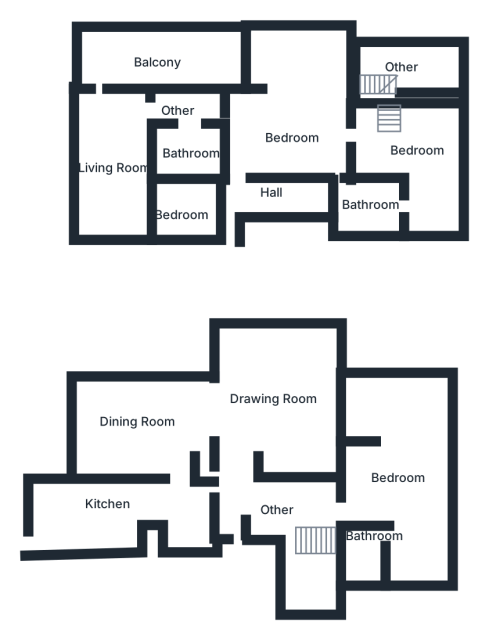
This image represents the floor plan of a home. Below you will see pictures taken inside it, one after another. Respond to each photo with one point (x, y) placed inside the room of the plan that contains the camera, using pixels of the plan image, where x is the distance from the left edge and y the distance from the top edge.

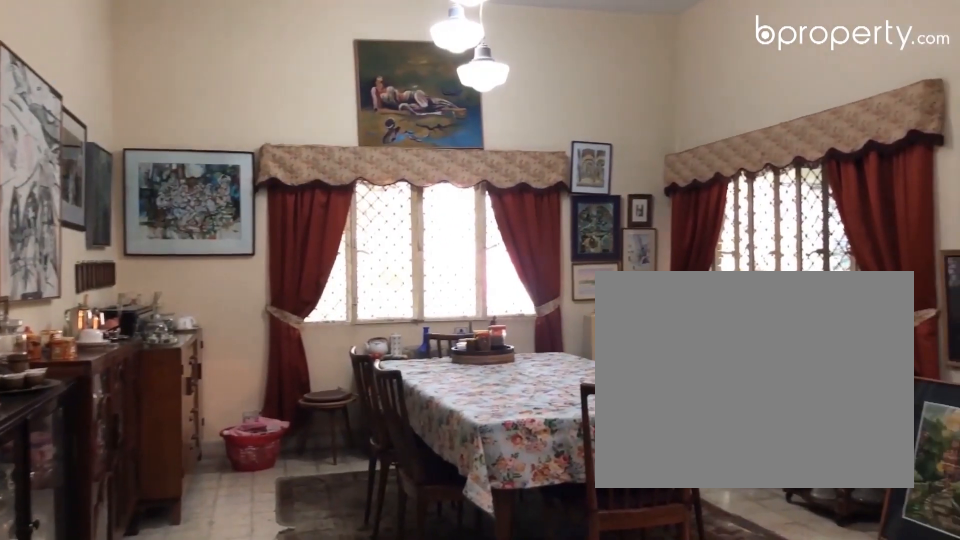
(140, 421)
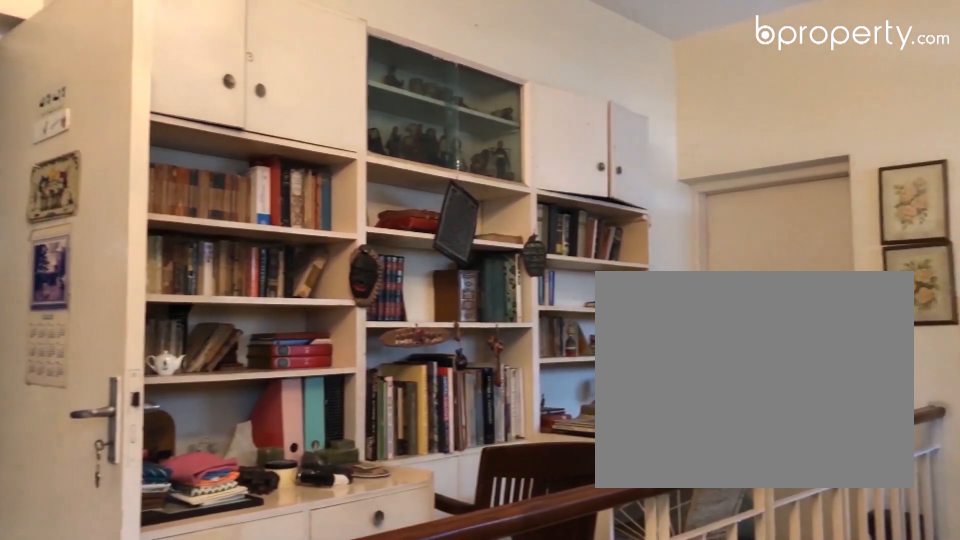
(264, 192)
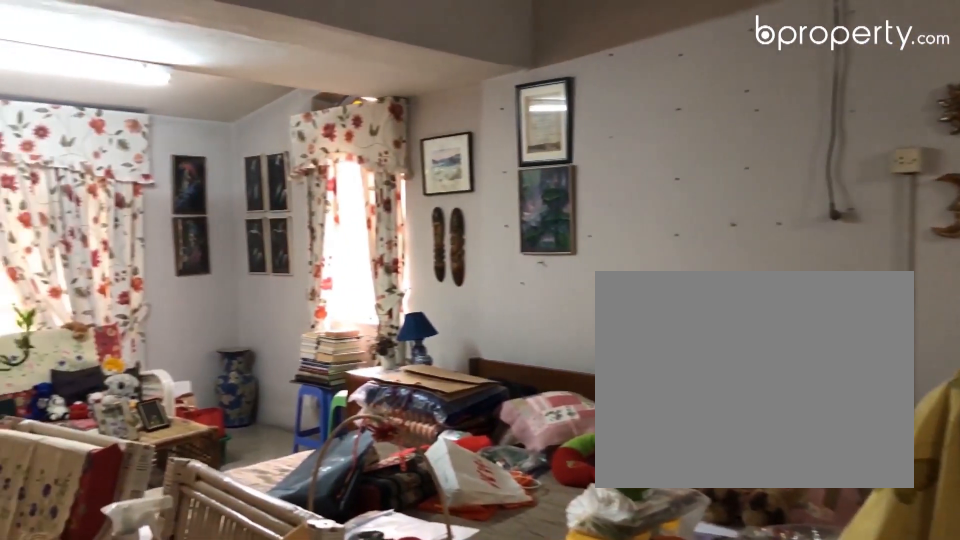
(307, 111)
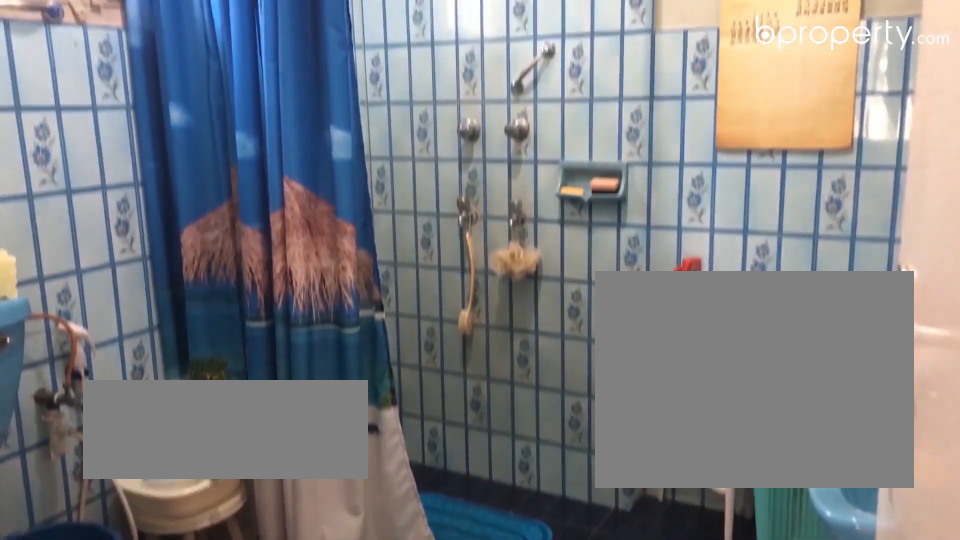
(372, 200)
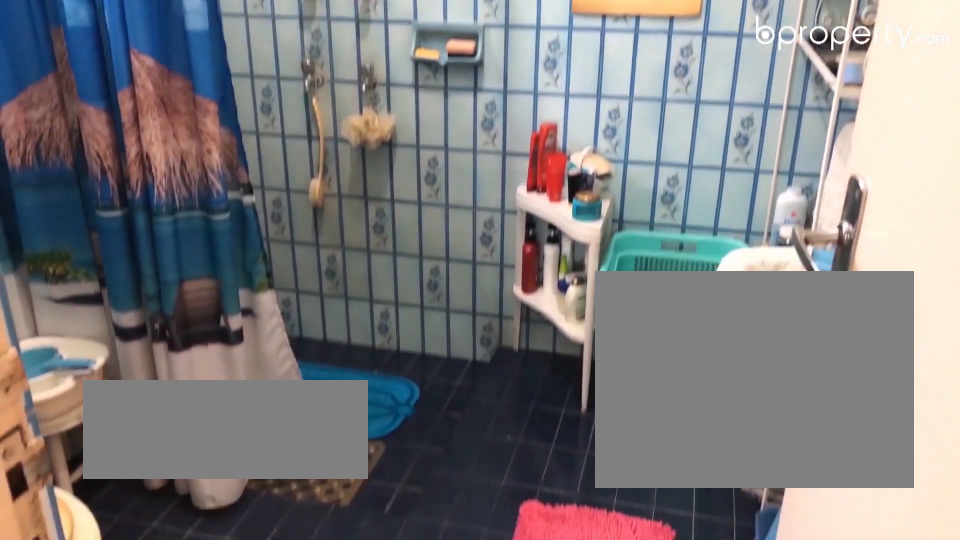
(372, 200)
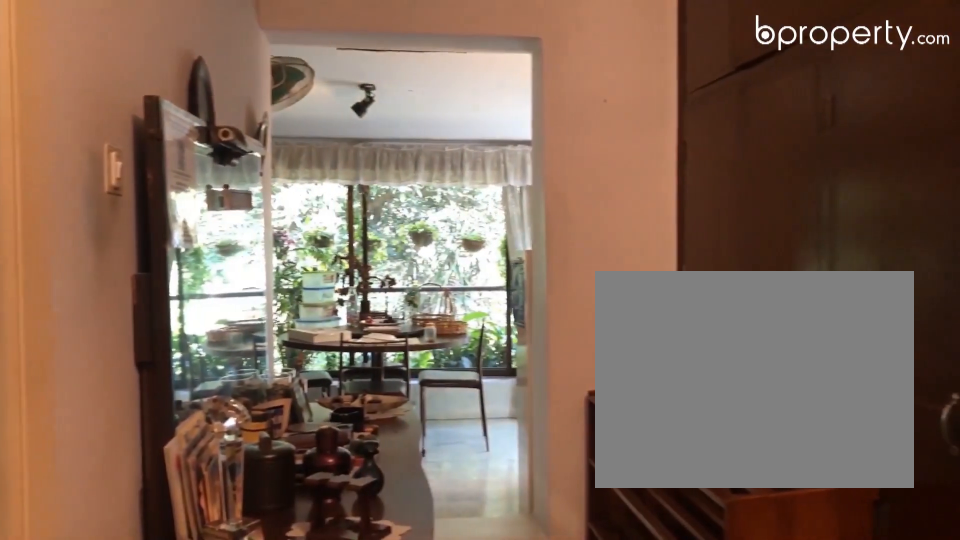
(206, 120)
